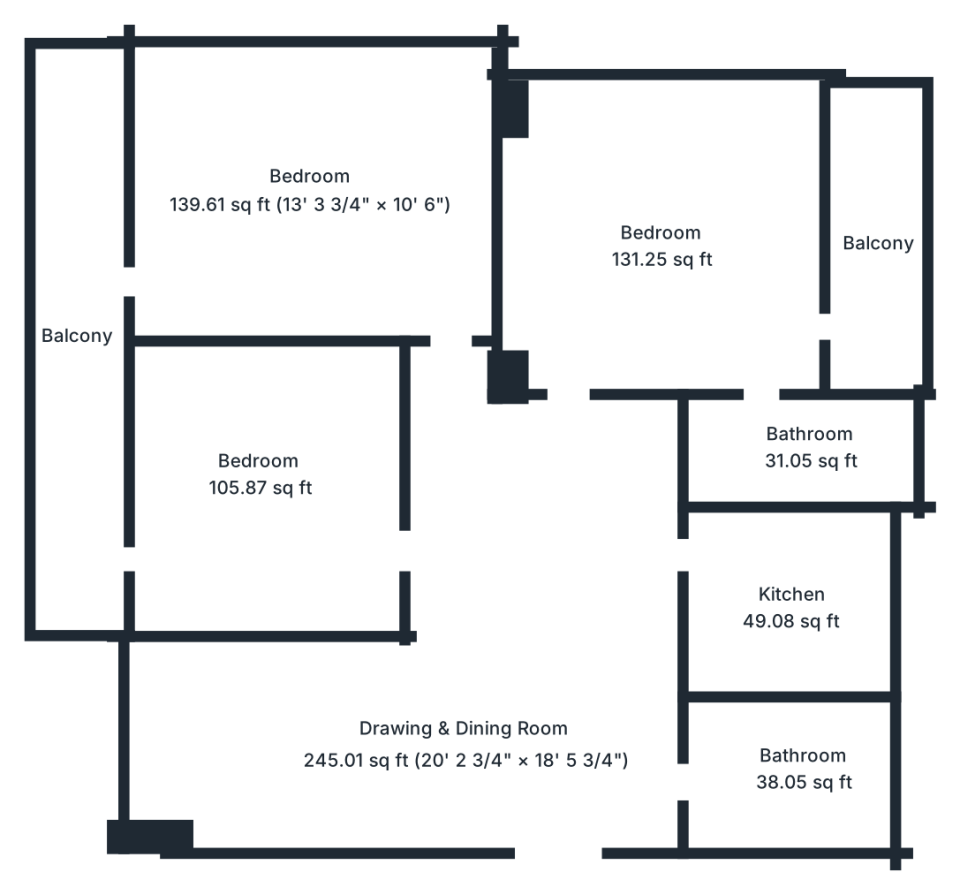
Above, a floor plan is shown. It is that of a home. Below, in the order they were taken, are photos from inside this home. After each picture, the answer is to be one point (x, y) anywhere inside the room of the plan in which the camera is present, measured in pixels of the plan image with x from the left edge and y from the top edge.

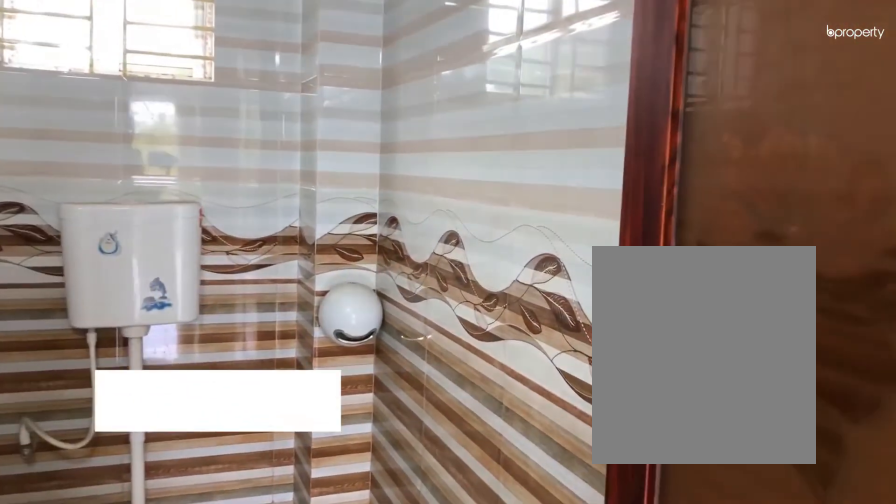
(806, 769)
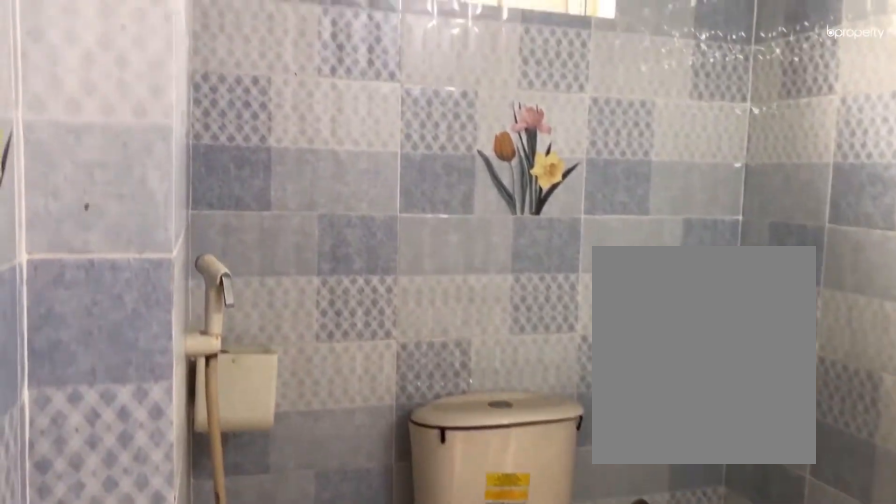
(803, 458)
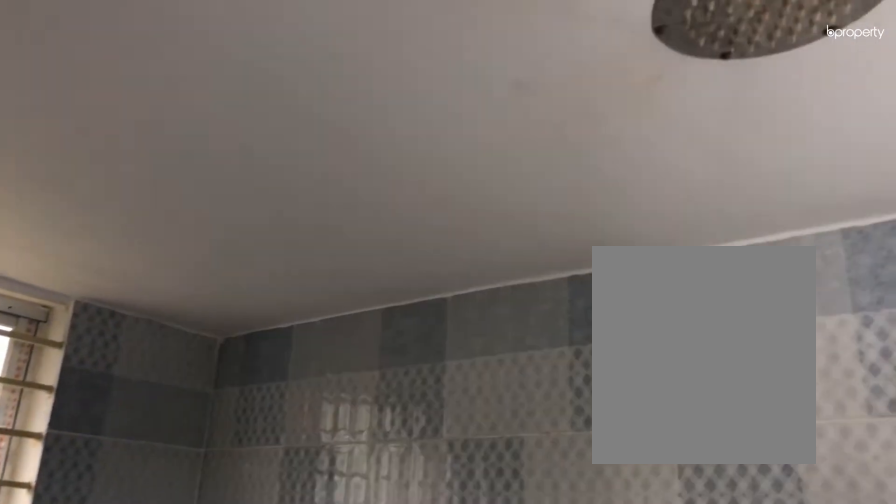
(803, 458)
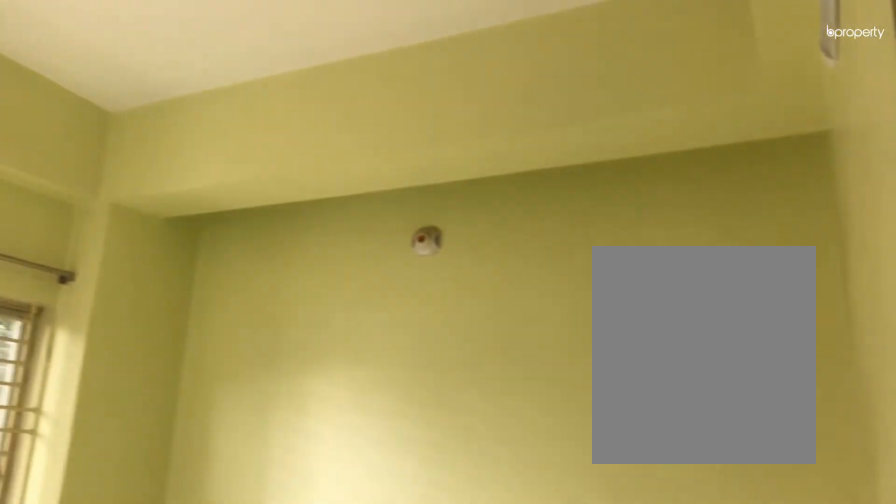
(261, 482)
